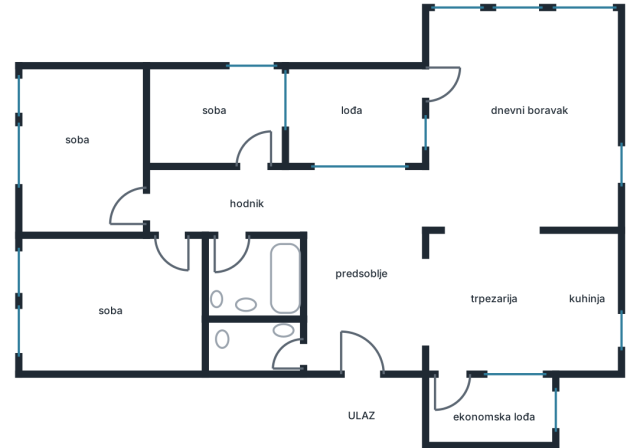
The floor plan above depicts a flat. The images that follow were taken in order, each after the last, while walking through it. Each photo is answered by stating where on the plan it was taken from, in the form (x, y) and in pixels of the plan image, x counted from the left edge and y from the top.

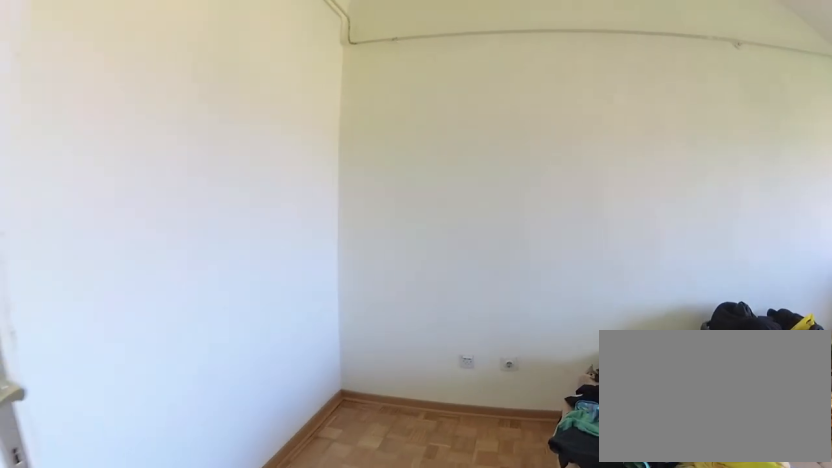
(171, 247)
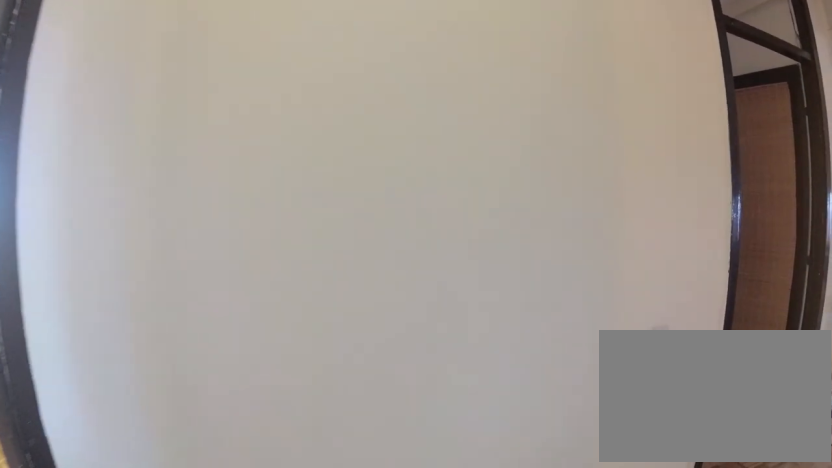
(165, 243)
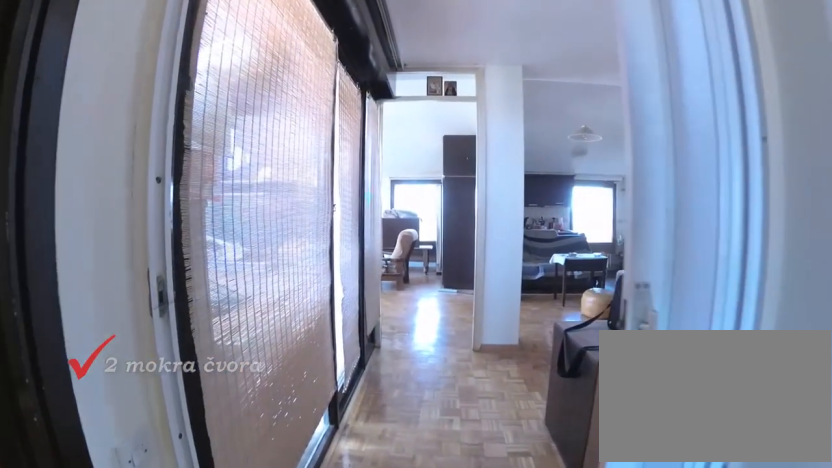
(222, 202)
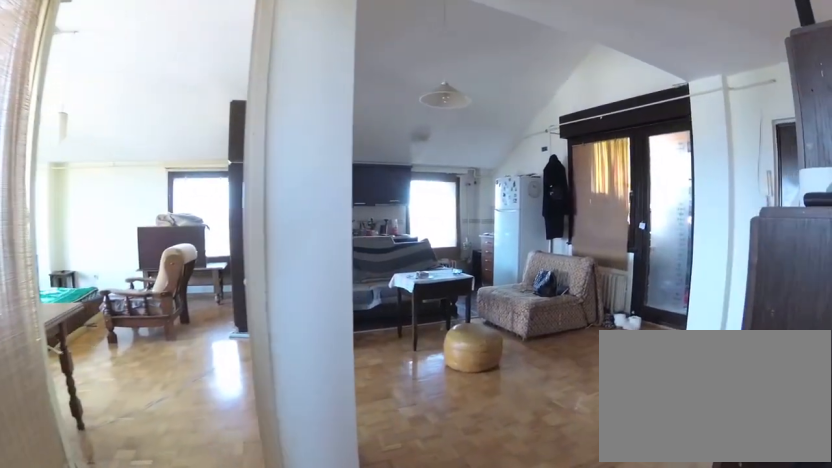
(316, 205)
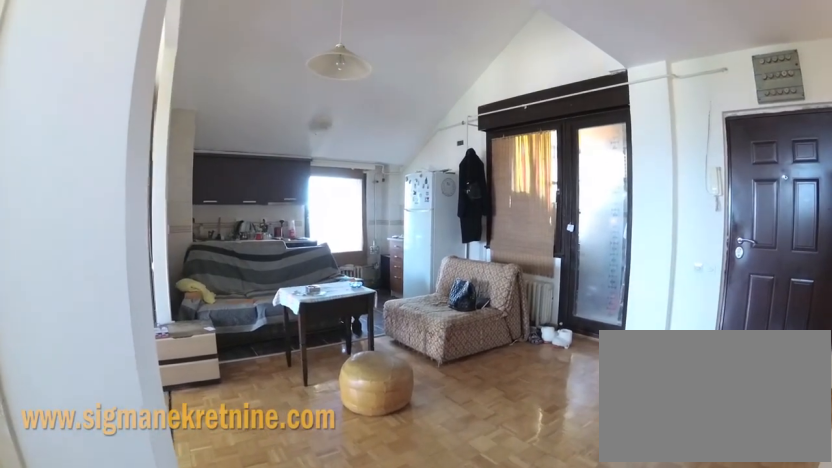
(333, 219)
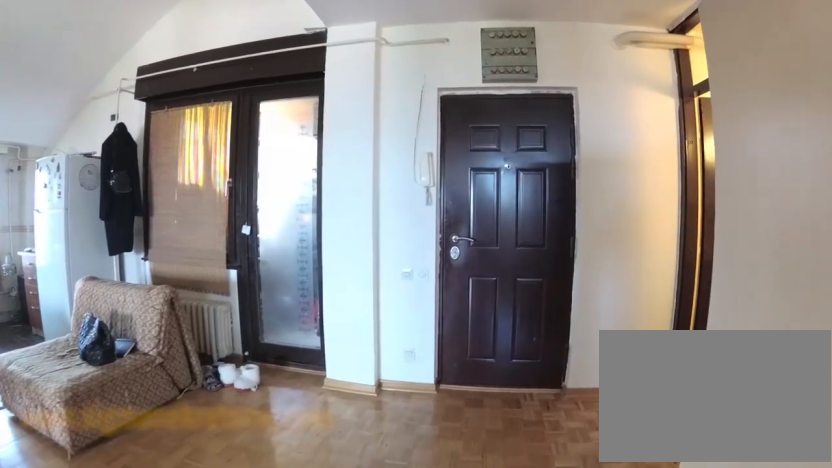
(353, 264)
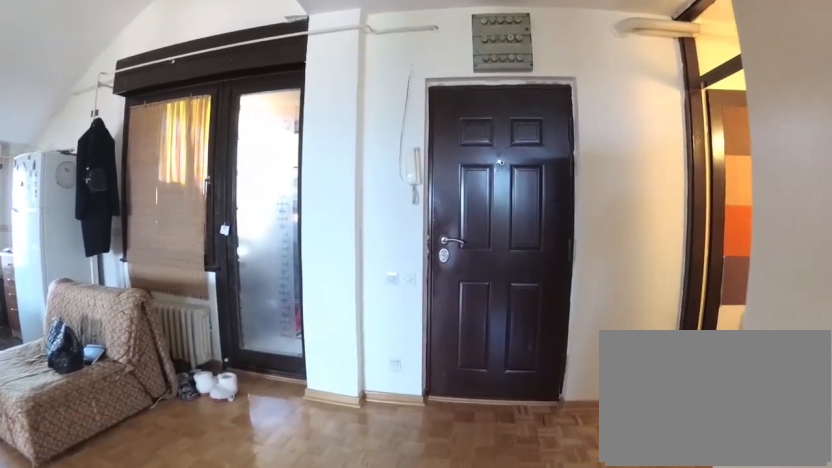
(353, 269)
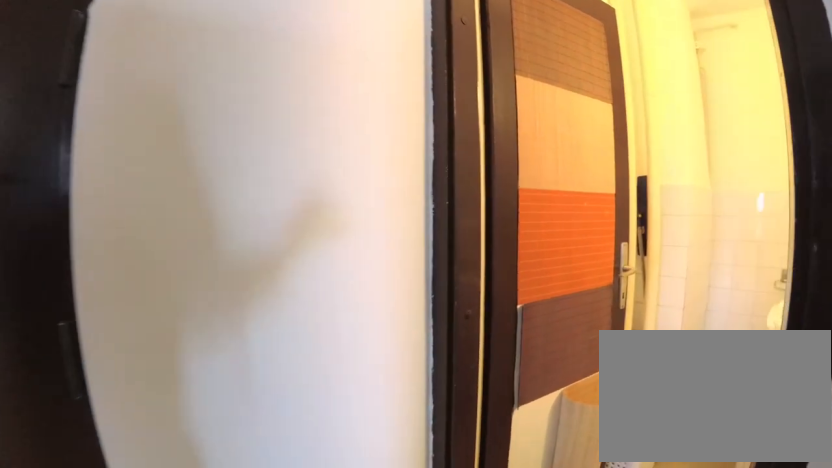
(363, 315)
